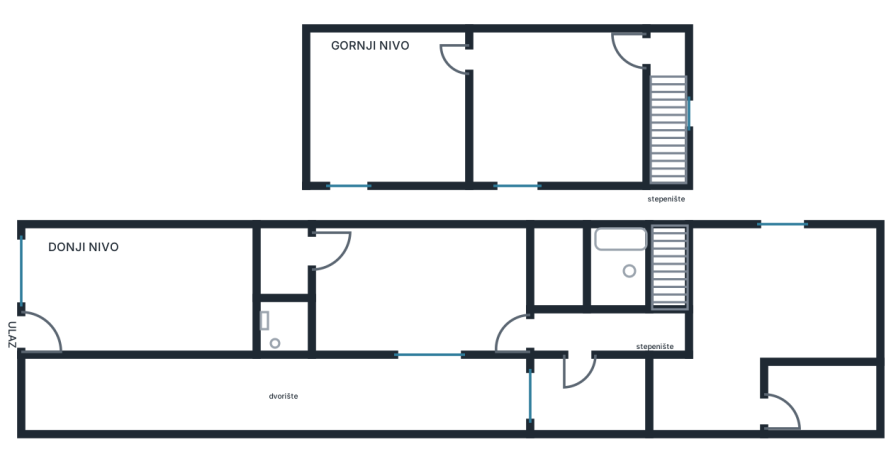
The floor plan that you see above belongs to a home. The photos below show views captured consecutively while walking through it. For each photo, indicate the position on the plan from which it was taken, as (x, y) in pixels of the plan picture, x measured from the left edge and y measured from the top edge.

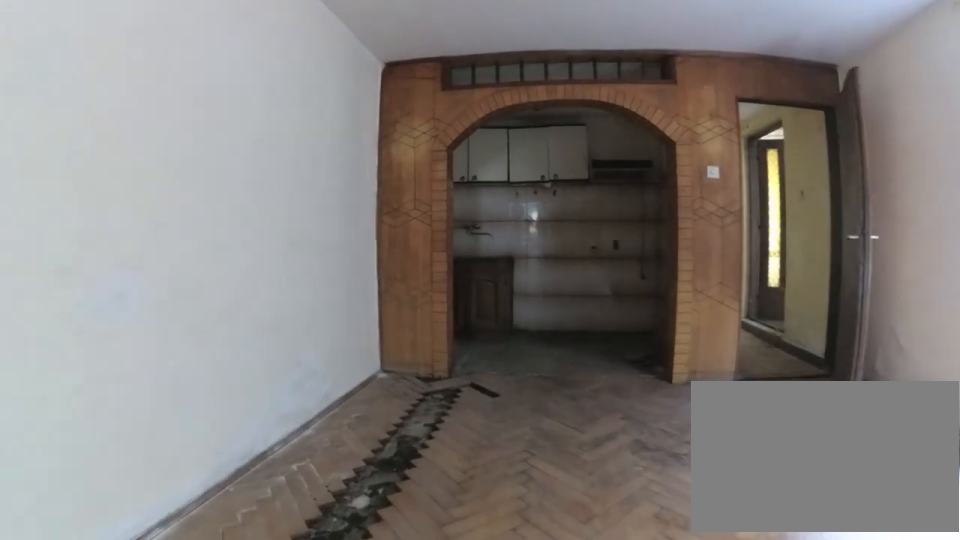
(370, 253)
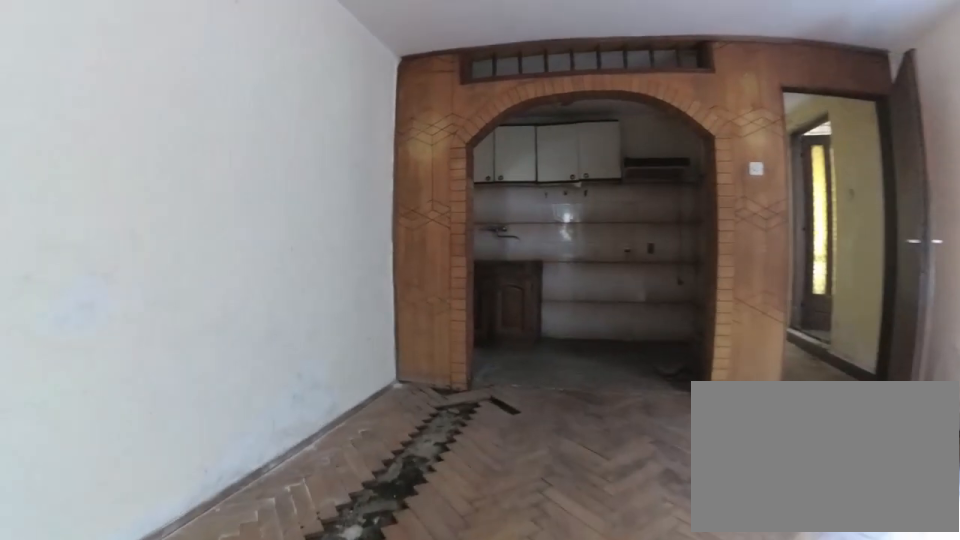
(380, 253)
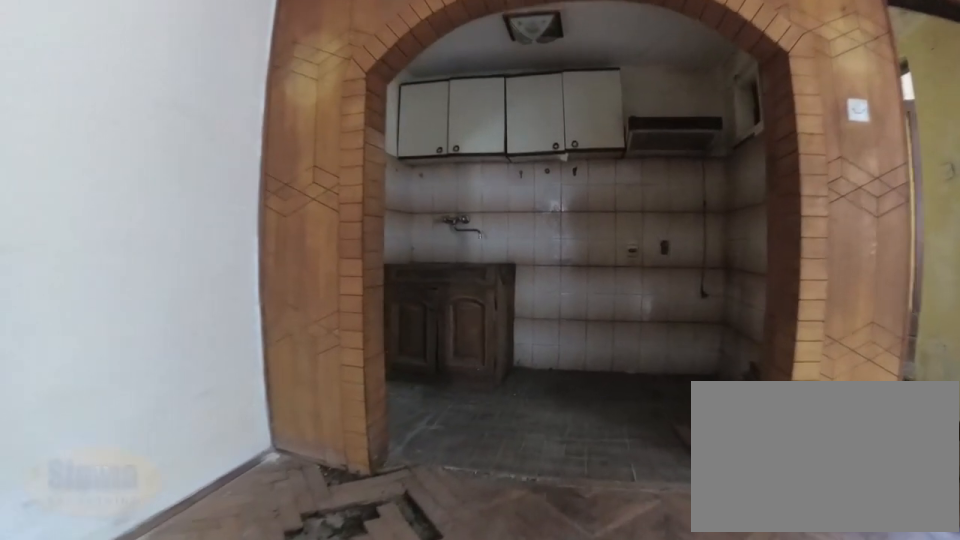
(430, 253)
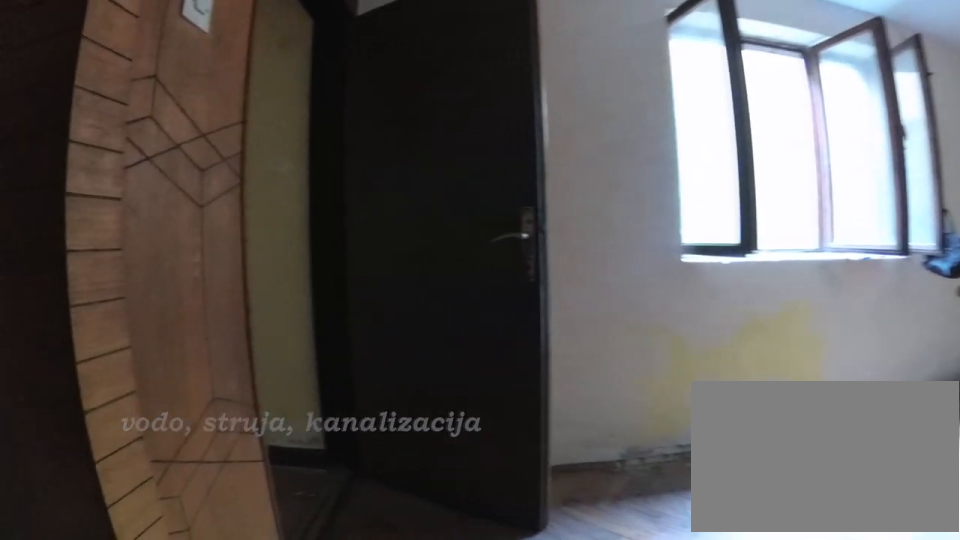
(507, 230)
